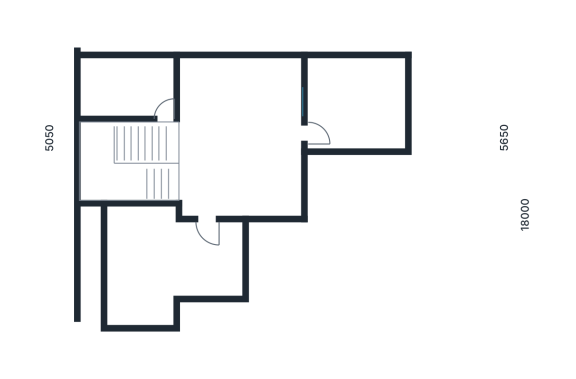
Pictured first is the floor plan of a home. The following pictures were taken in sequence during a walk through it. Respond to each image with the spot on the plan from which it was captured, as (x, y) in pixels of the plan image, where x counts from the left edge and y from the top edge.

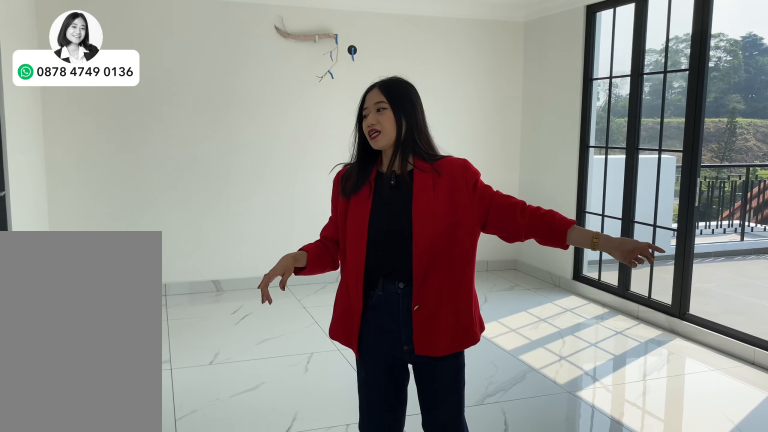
(233, 105)
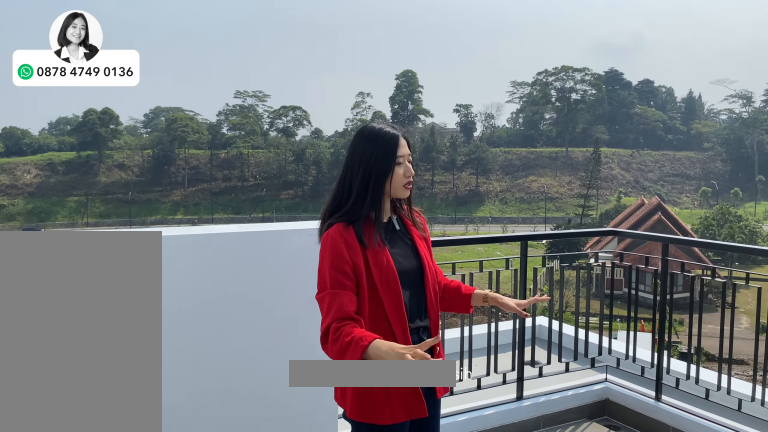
(355, 93)
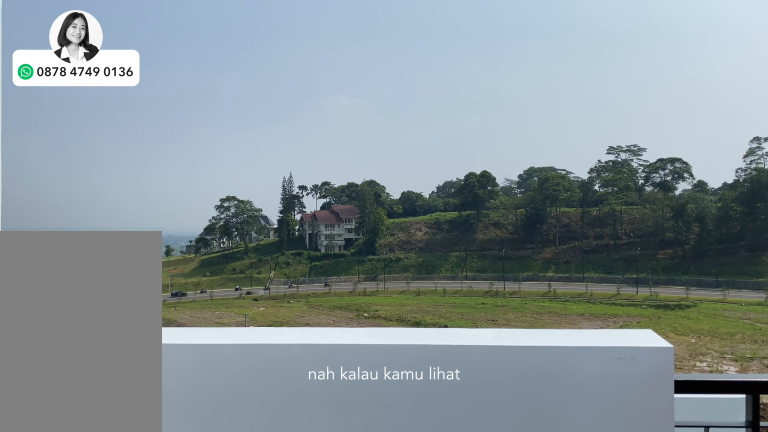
(355, 93)
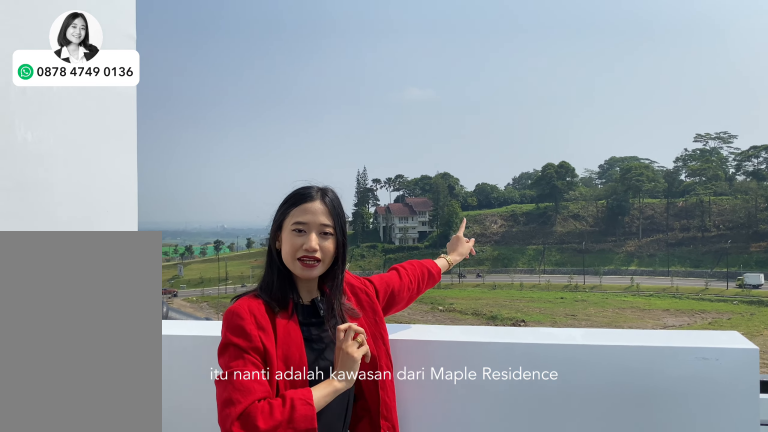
(355, 93)
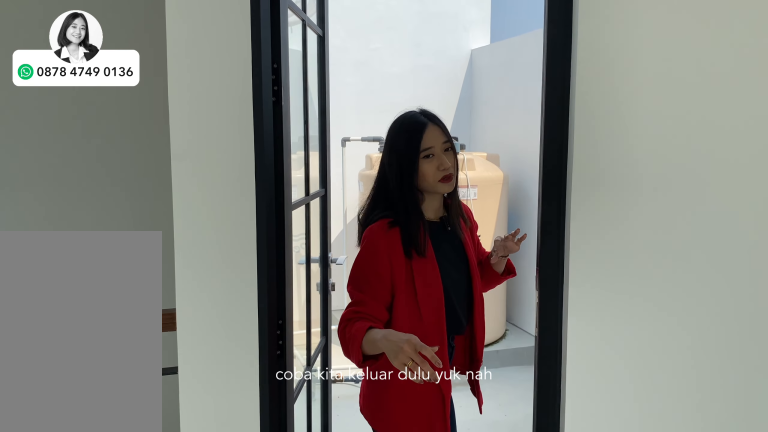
(236, 135)
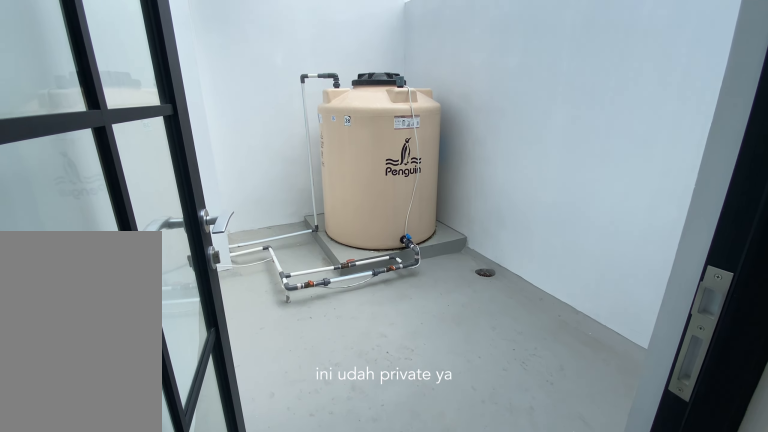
(128, 82)
